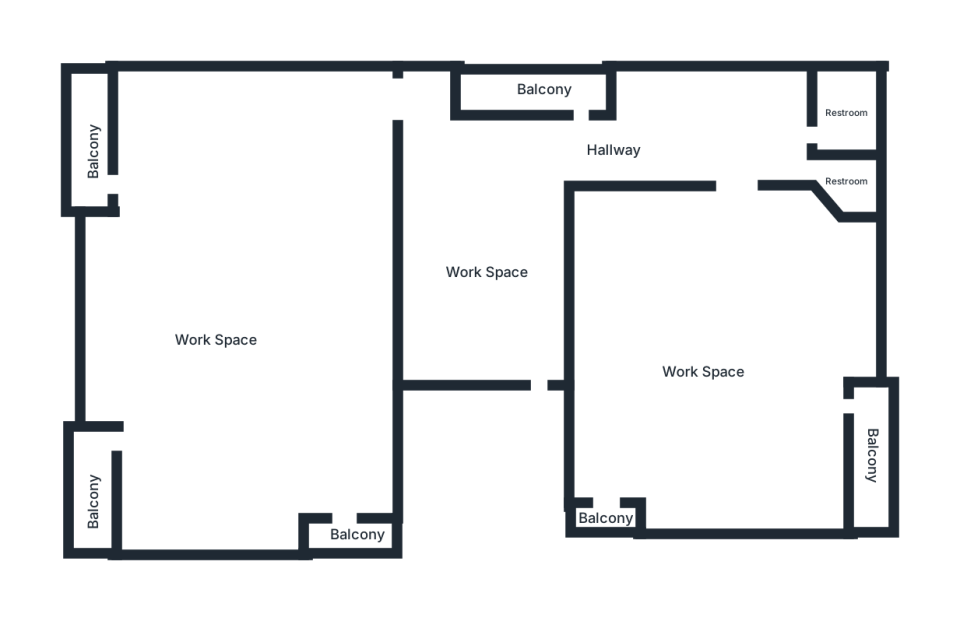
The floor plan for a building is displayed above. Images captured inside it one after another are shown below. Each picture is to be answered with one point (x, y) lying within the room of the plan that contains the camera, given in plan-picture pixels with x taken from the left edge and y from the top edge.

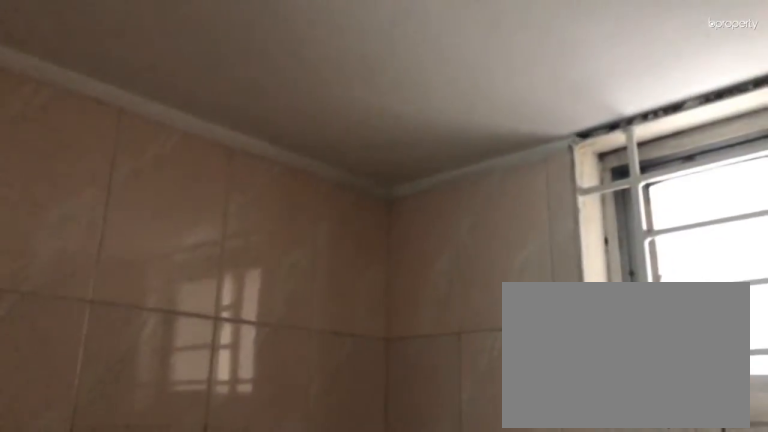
(849, 125)
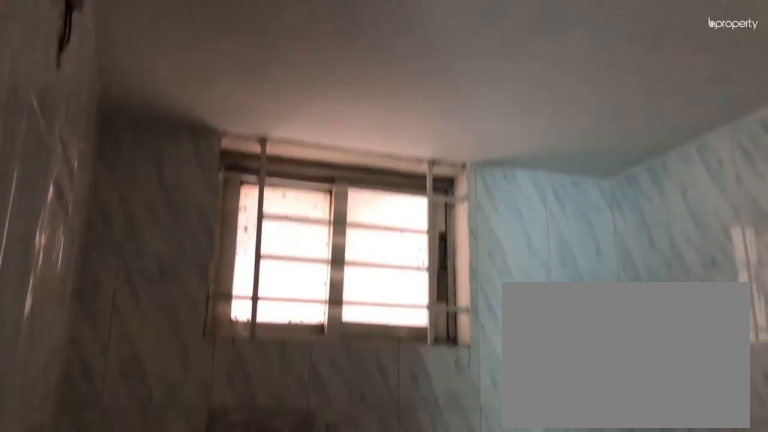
(851, 185)
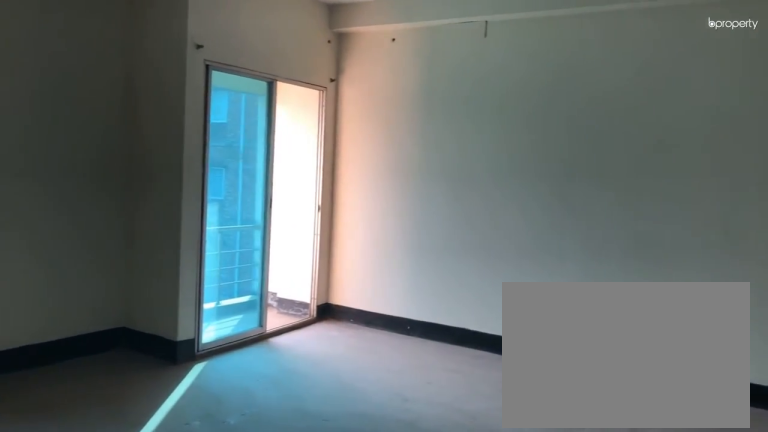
(704, 364)
